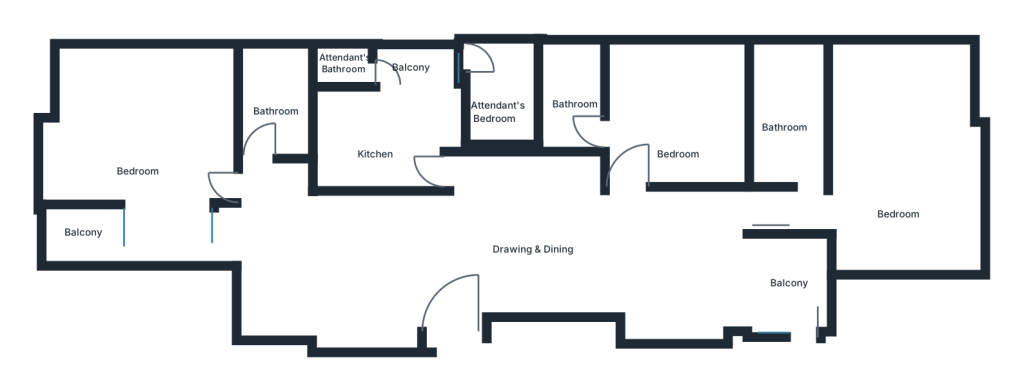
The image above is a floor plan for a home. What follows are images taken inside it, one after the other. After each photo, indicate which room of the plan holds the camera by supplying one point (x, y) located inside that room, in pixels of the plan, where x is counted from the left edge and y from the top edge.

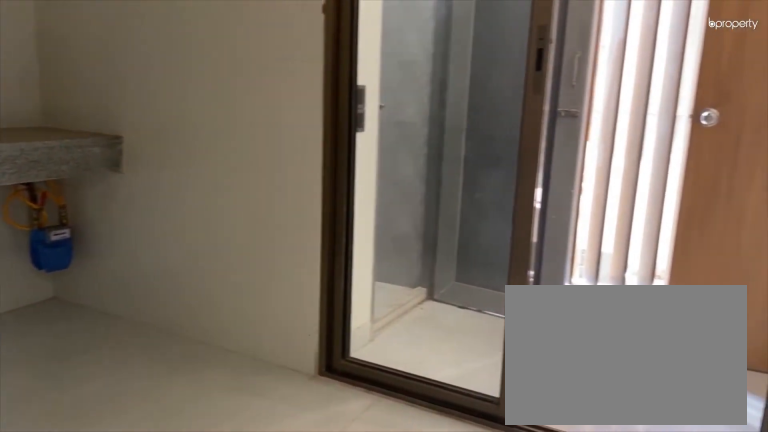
(378, 129)
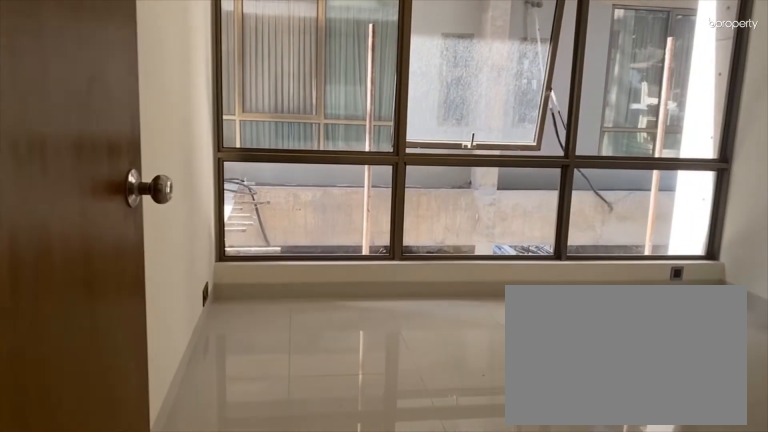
(623, 191)
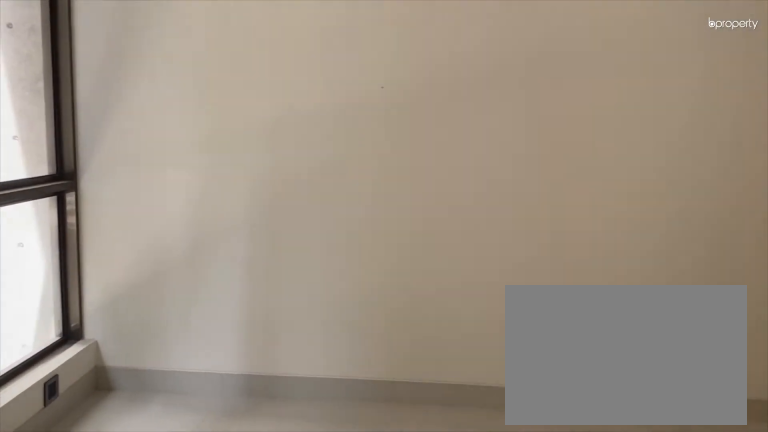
(672, 98)
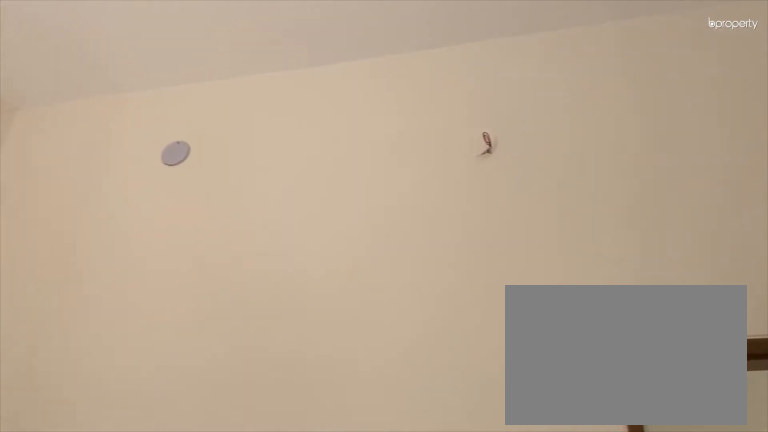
(672, 98)
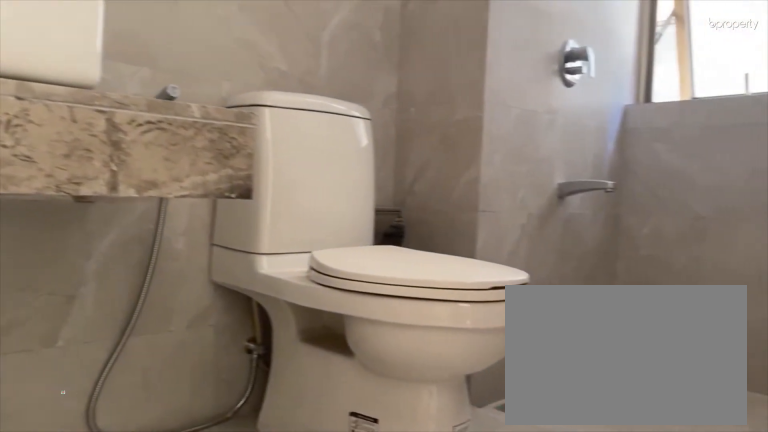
(575, 94)
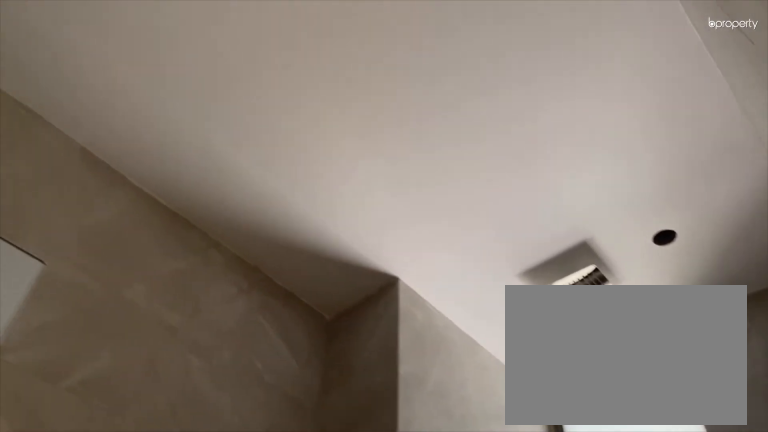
(575, 94)
